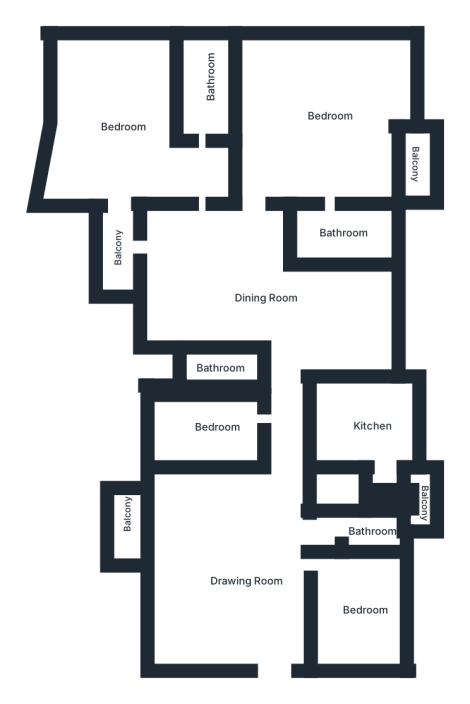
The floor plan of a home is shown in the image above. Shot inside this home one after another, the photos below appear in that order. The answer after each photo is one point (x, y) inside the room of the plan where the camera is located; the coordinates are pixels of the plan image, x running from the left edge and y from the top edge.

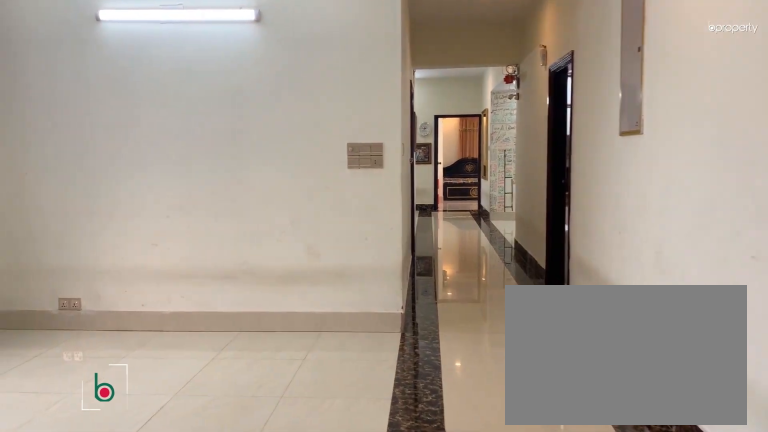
(249, 581)
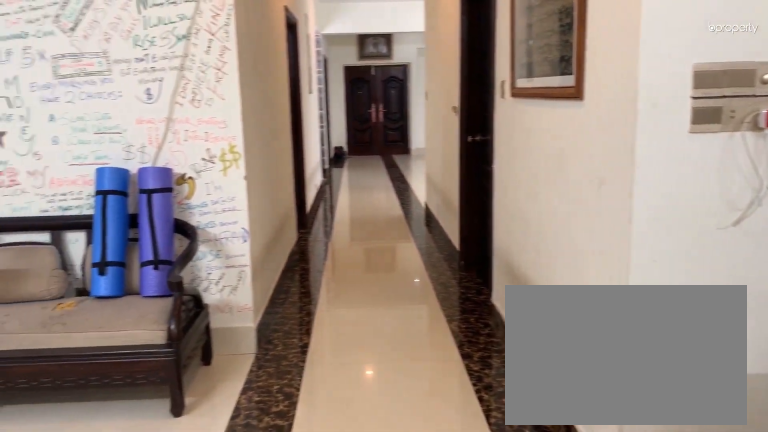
(252, 279)
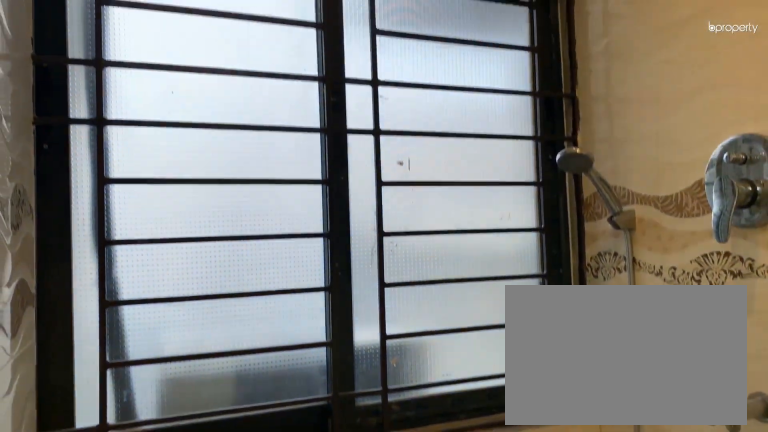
(216, 363)
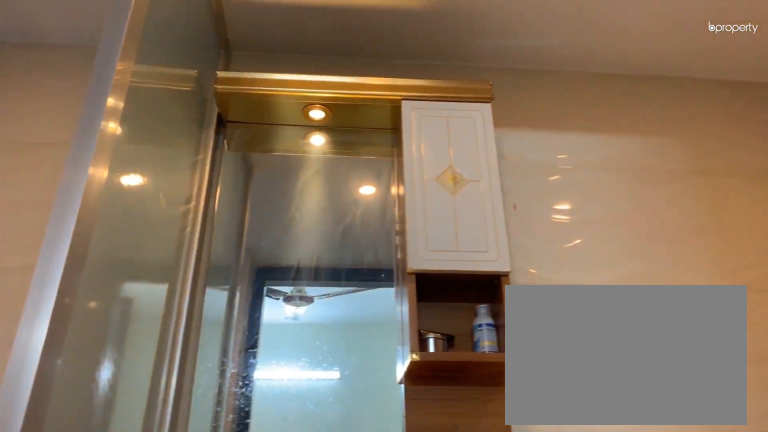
(217, 362)
